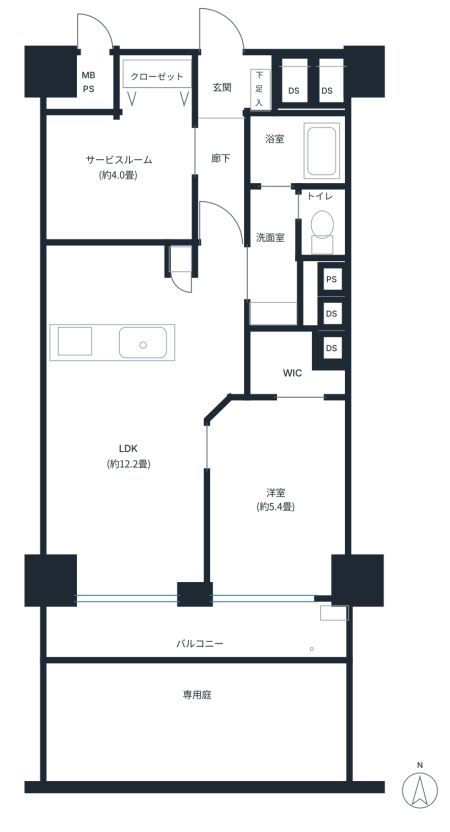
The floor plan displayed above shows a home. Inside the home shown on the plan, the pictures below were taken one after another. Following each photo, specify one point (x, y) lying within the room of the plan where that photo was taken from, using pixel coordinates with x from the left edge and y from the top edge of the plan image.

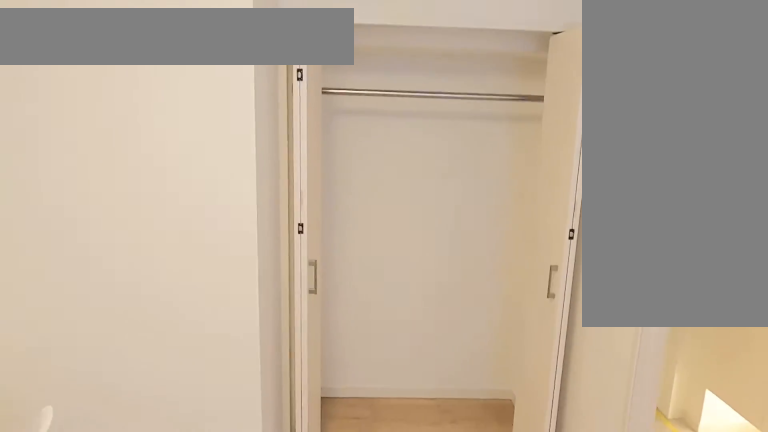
(122, 174)
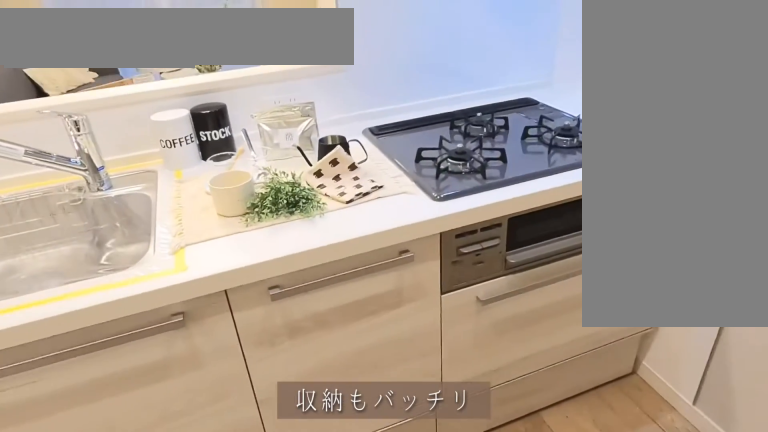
(119, 285)
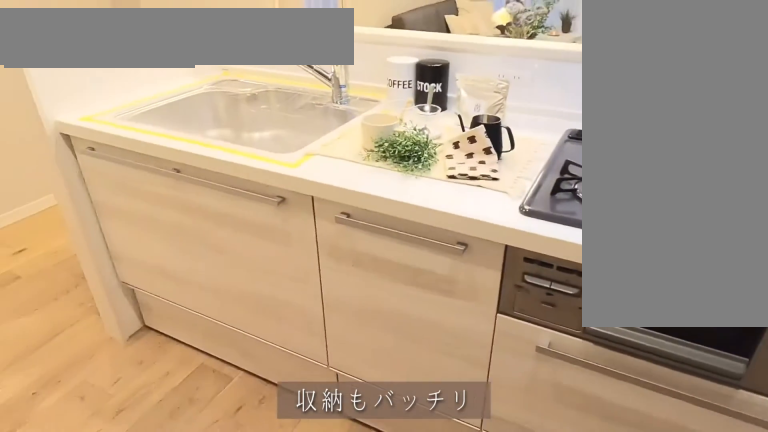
(120, 285)
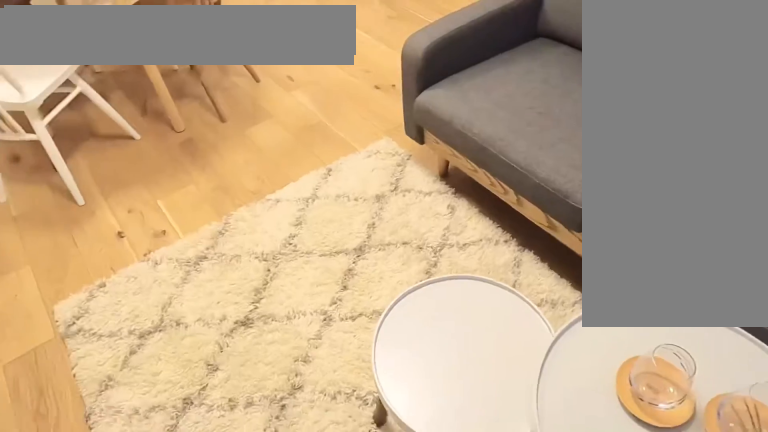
(132, 464)
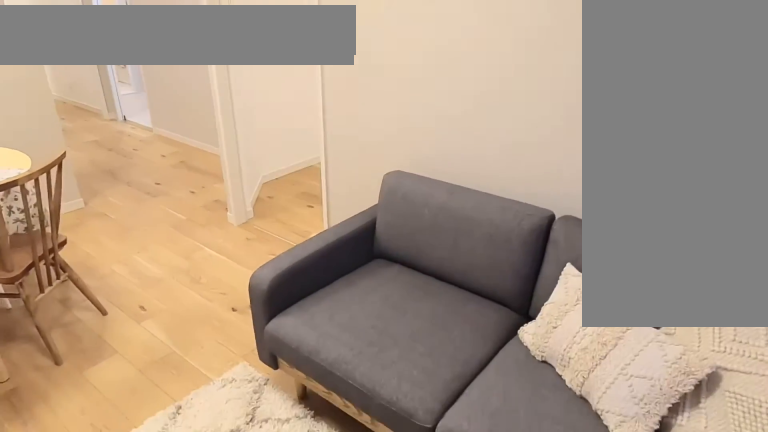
(132, 465)
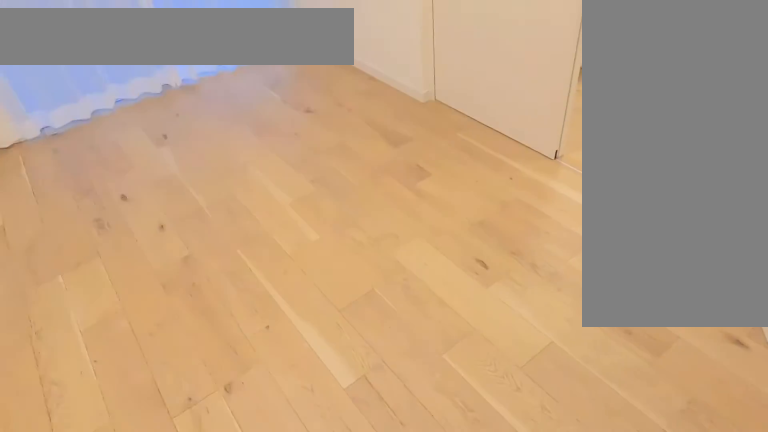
(285, 495)
